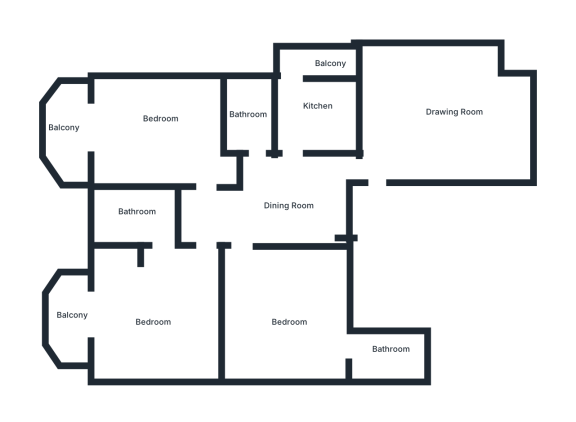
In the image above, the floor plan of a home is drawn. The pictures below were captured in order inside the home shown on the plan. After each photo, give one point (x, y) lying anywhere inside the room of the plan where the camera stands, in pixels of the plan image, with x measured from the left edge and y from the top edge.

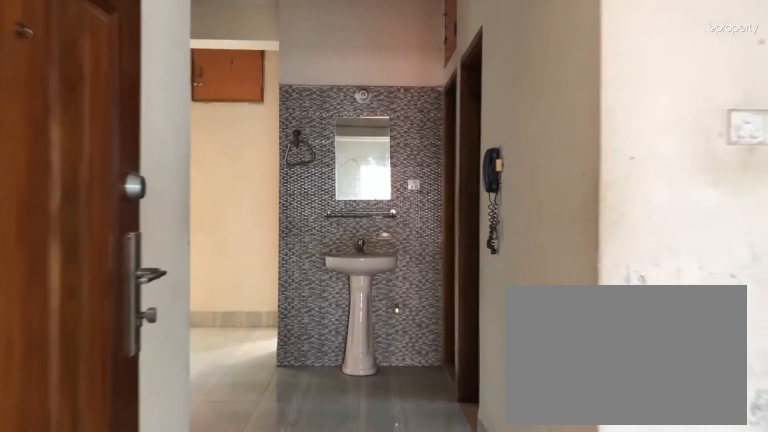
(344, 179)
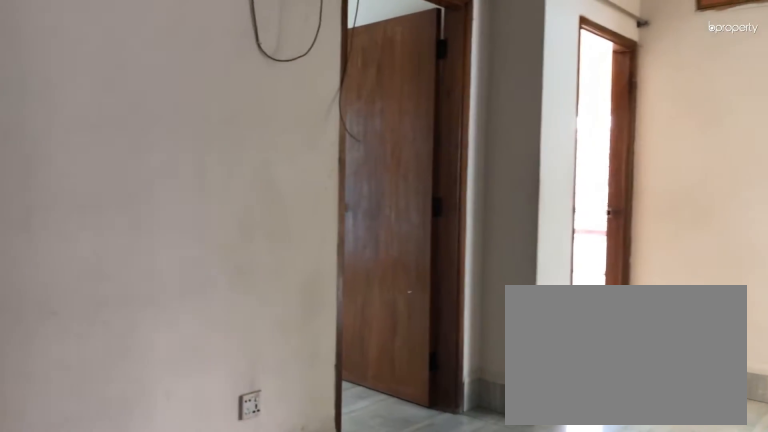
(287, 211)
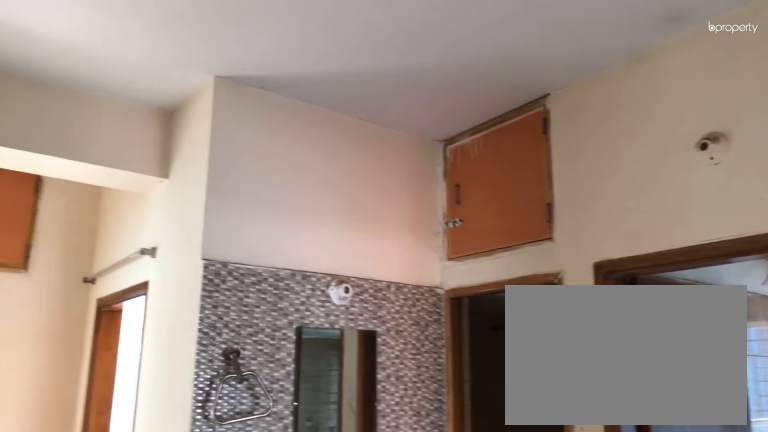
(282, 213)
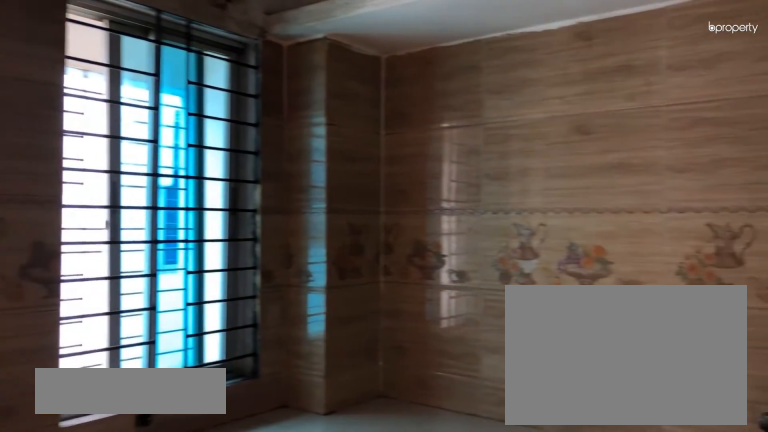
(309, 110)
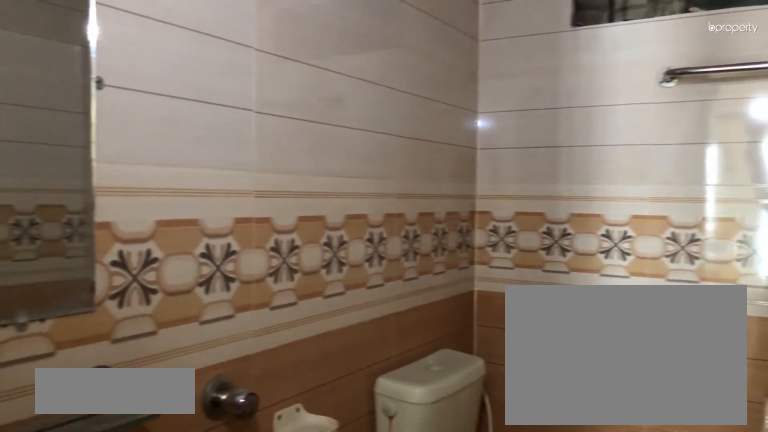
(246, 114)
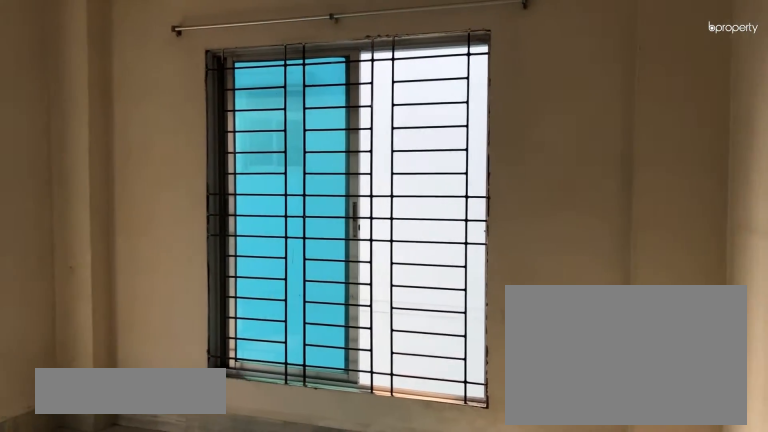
(156, 124)
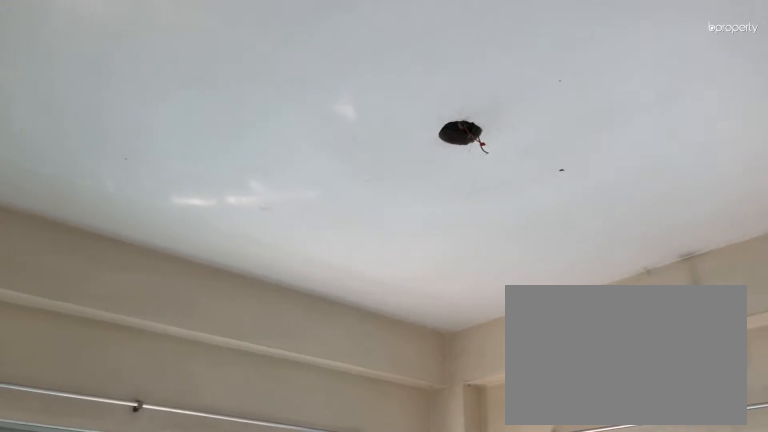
(156, 124)
